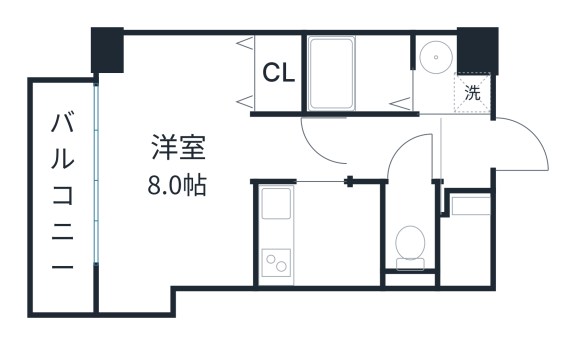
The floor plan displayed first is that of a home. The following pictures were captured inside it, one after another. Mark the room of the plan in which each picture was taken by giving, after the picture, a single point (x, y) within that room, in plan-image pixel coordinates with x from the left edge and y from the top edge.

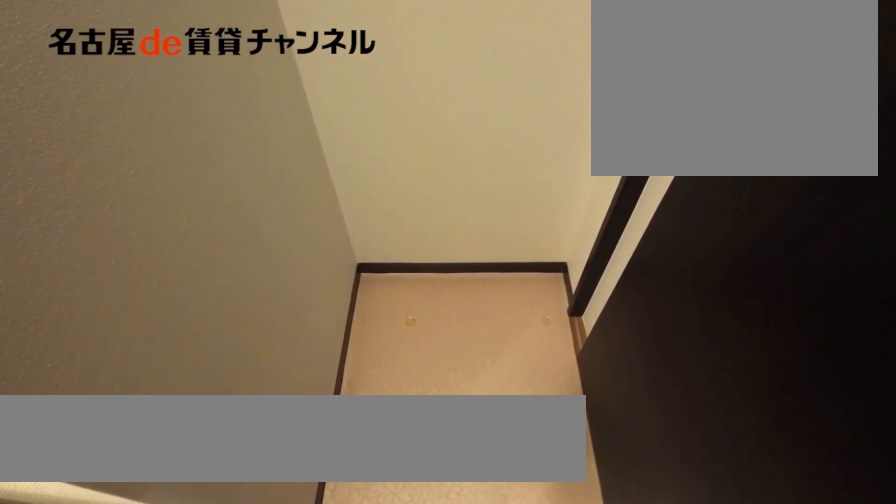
(448, 78)
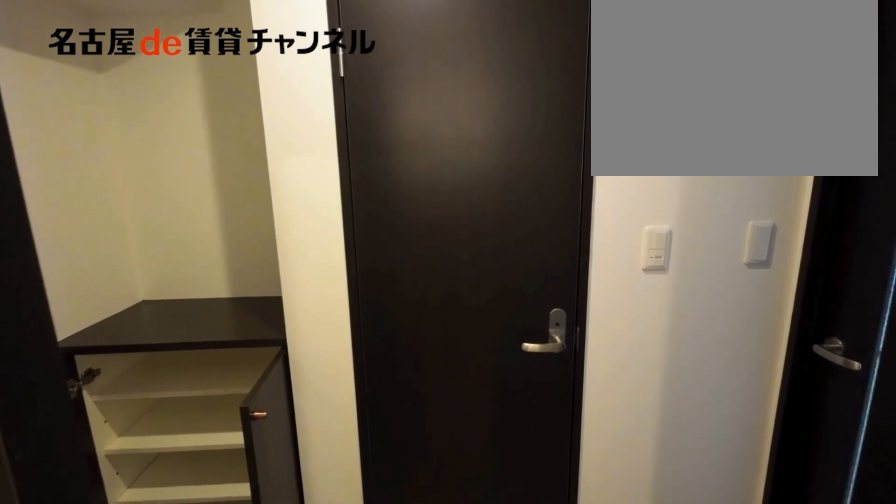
(396, 148)
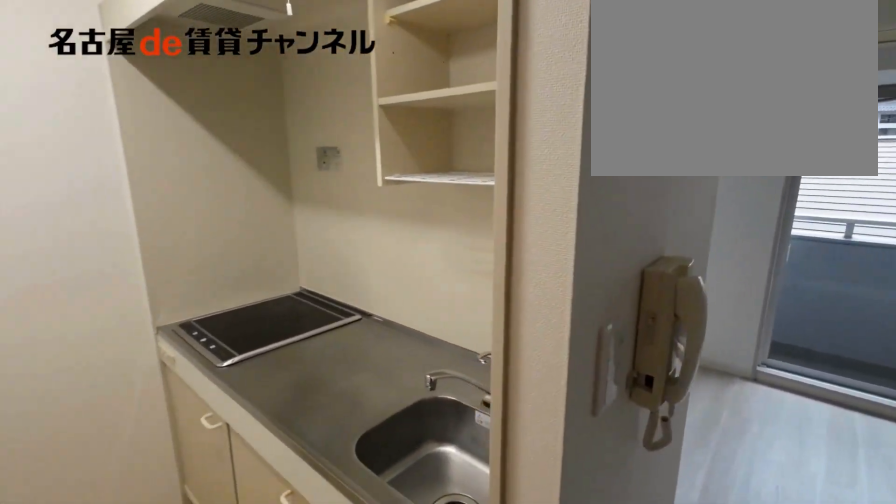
(318, 234)
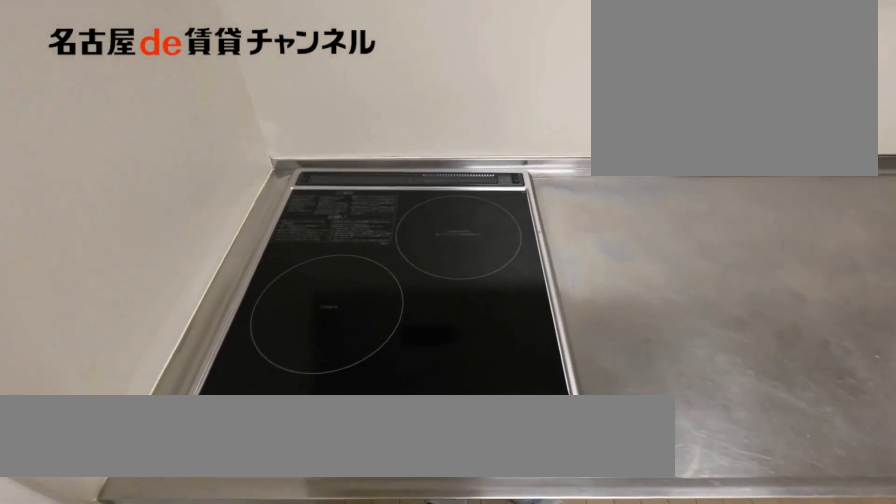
(318, 234)
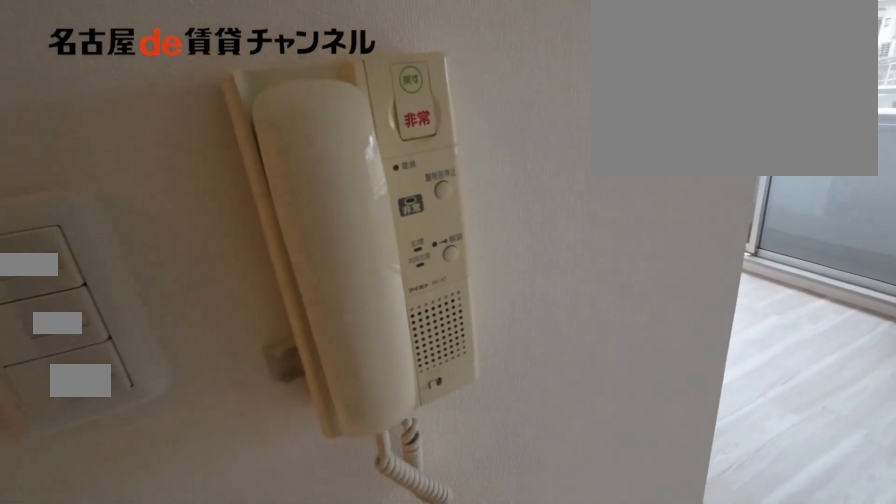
(190, 166)
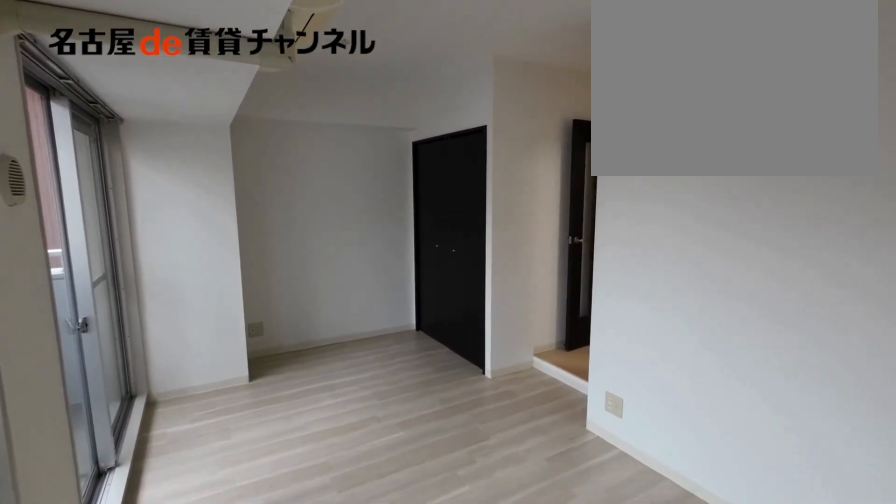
(190, 166)
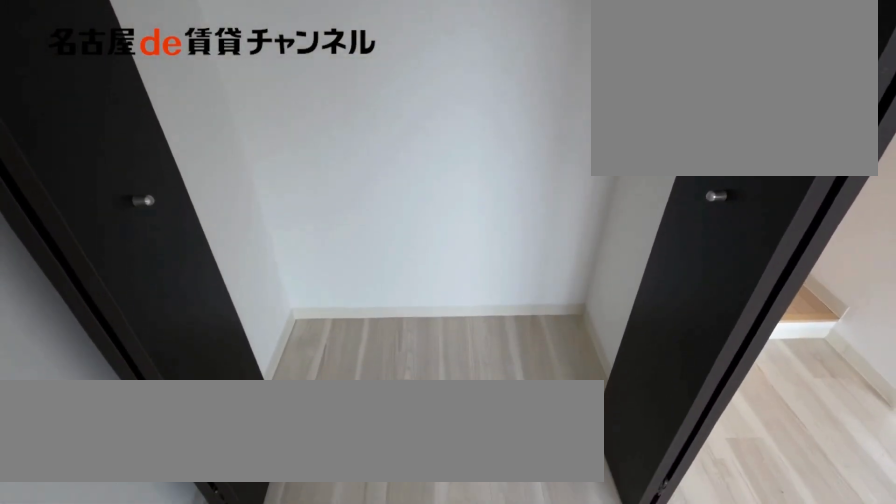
(278, 73)
